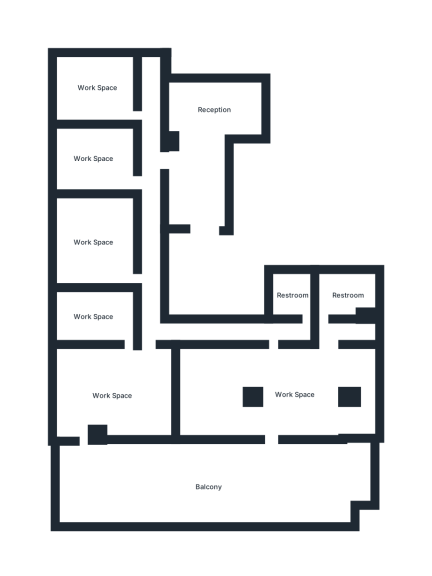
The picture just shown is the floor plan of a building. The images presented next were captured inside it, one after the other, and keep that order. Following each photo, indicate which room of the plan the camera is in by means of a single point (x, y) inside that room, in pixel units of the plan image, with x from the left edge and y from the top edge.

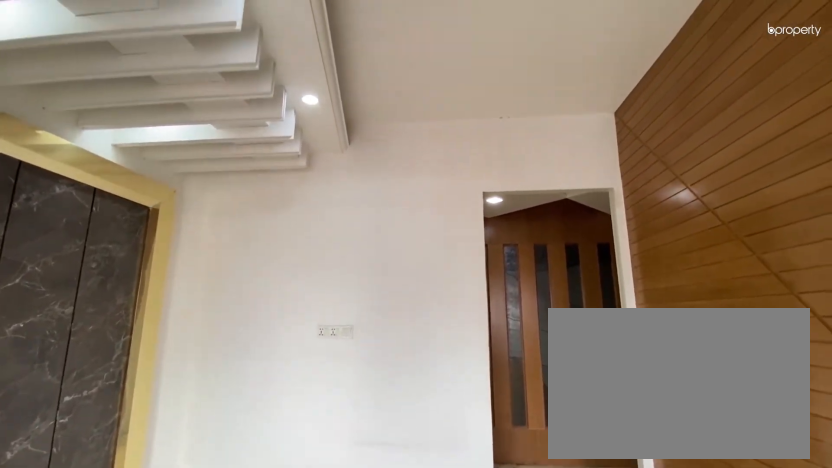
(96, 158)
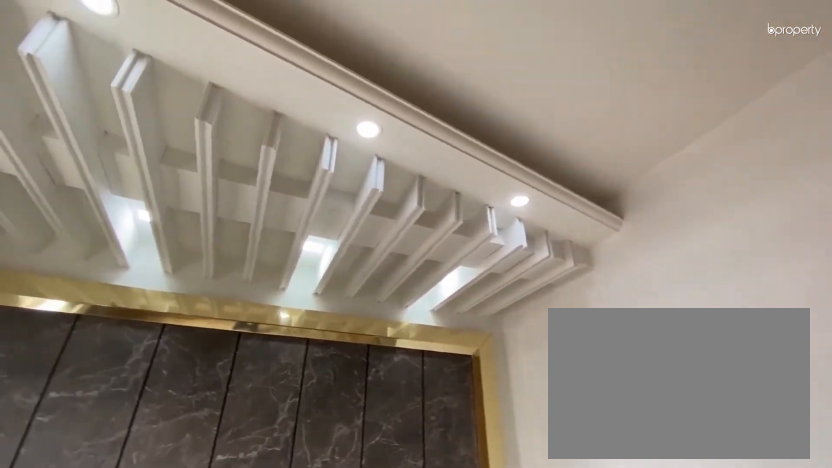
(96, 158)
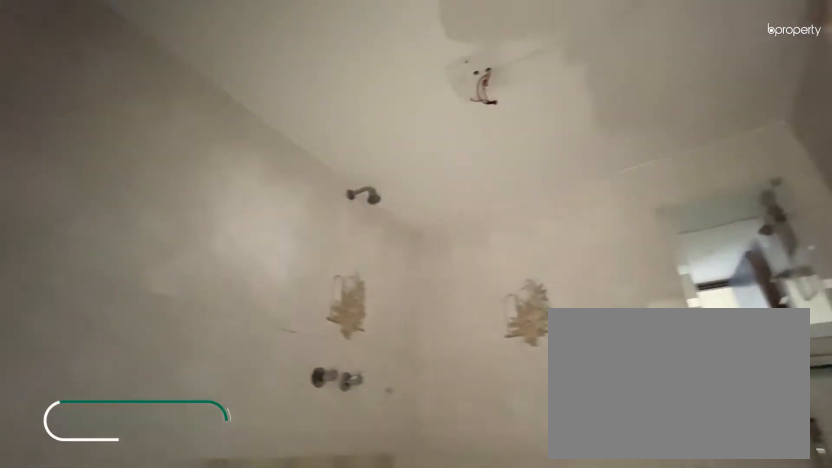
(295, 297)
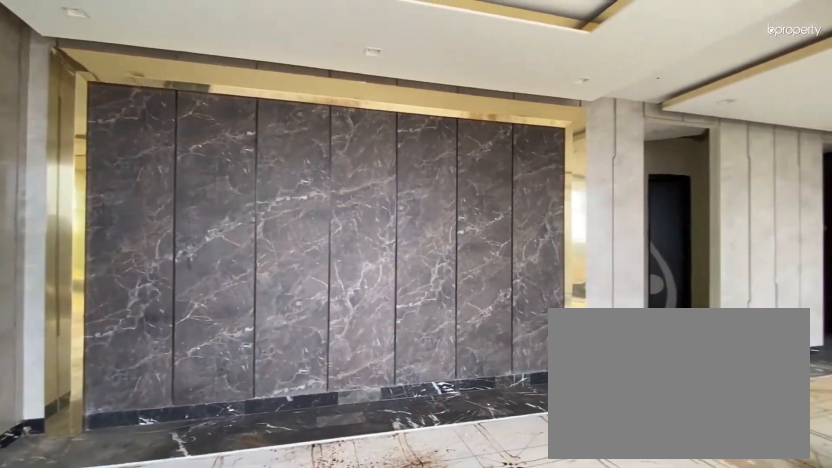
(282, 390)
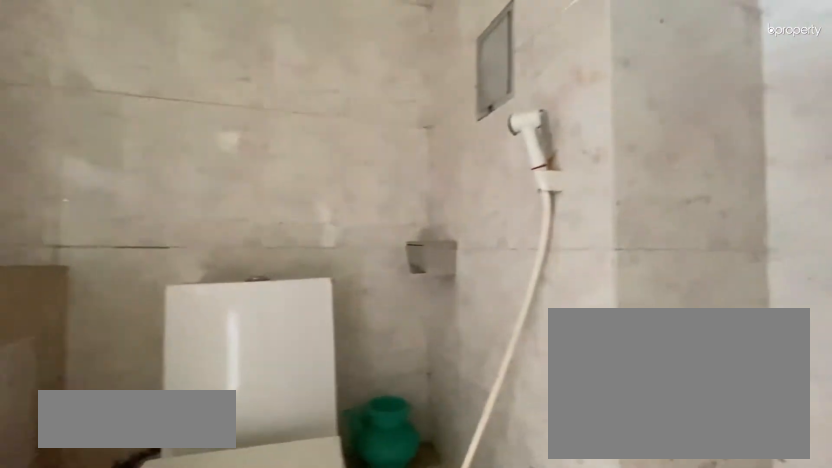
(343, 297)
